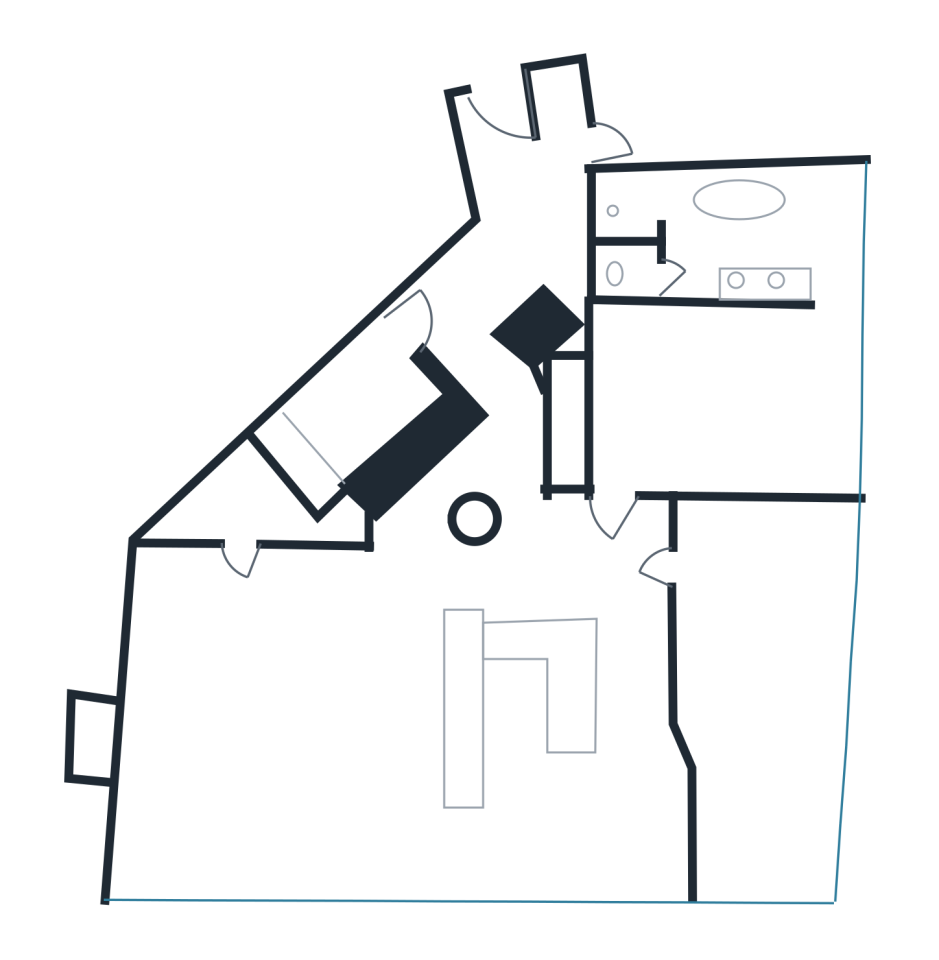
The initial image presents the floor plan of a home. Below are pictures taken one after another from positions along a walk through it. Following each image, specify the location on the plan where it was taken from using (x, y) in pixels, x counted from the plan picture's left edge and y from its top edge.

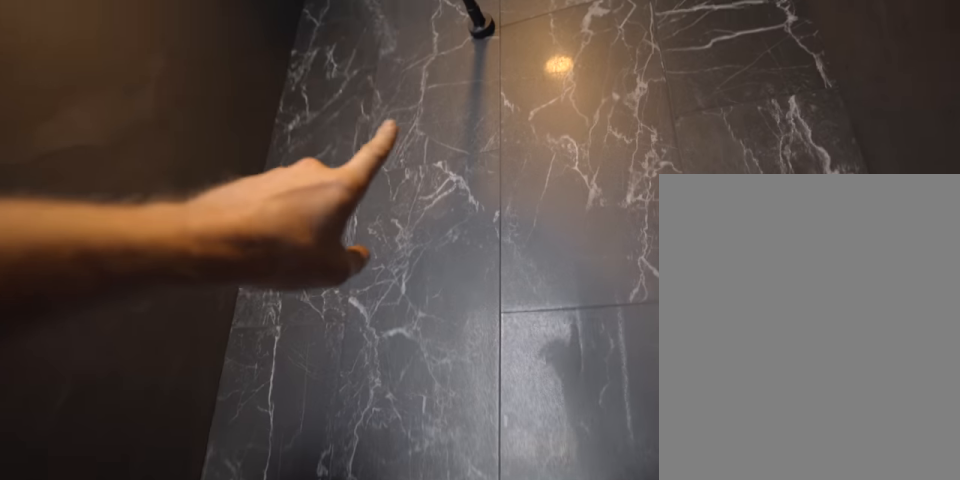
(681, 206)
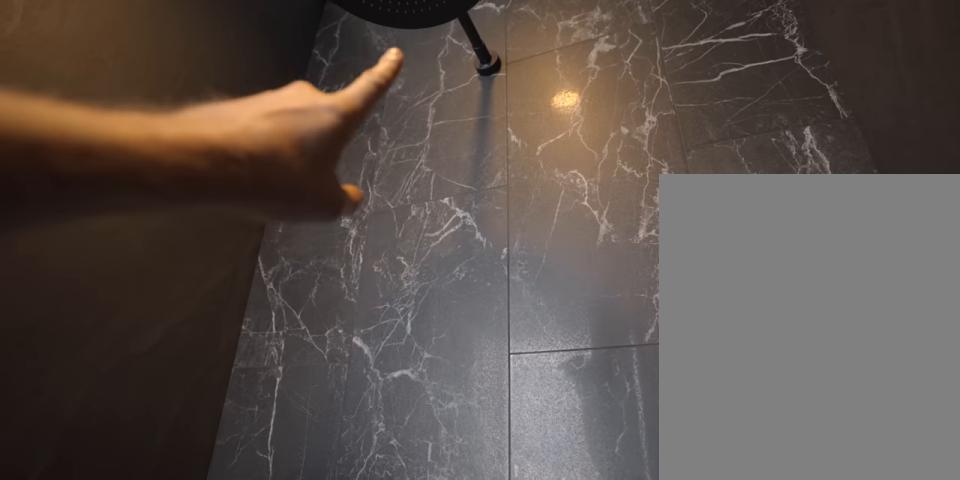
(681, 206)
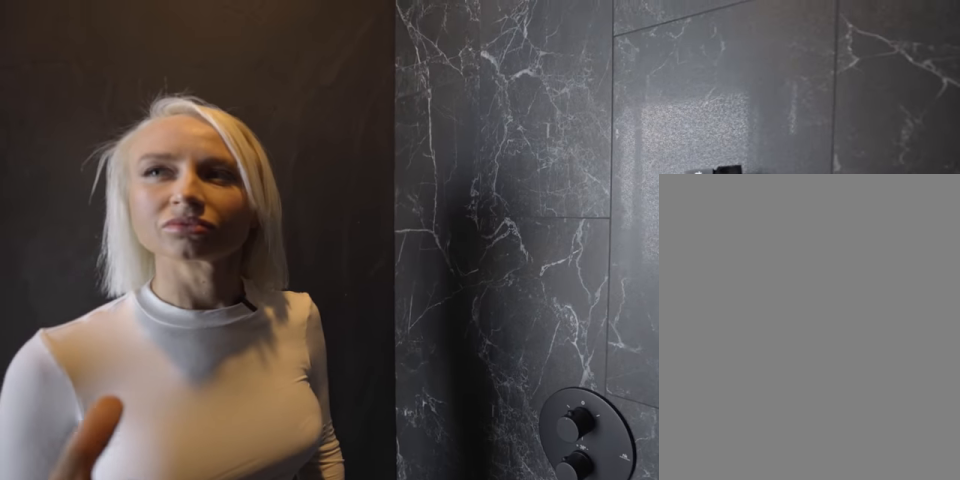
(681, 206)
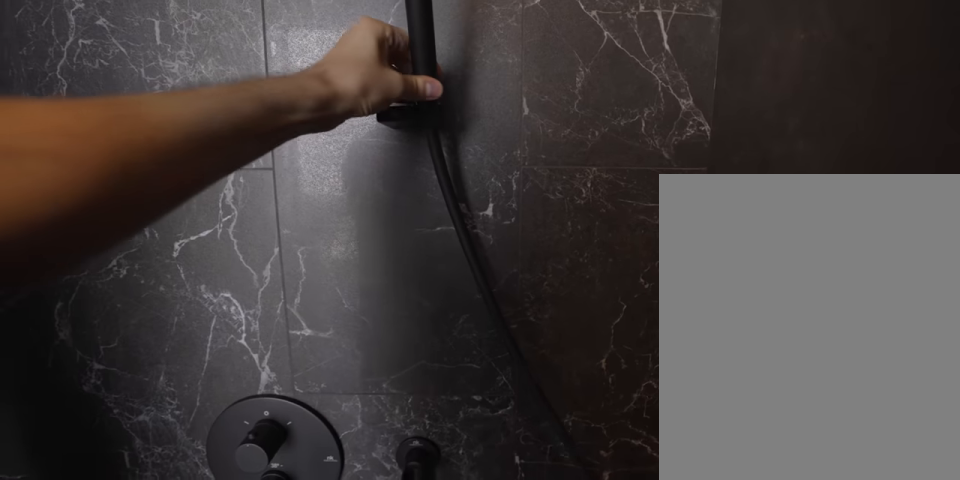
(682, 206)
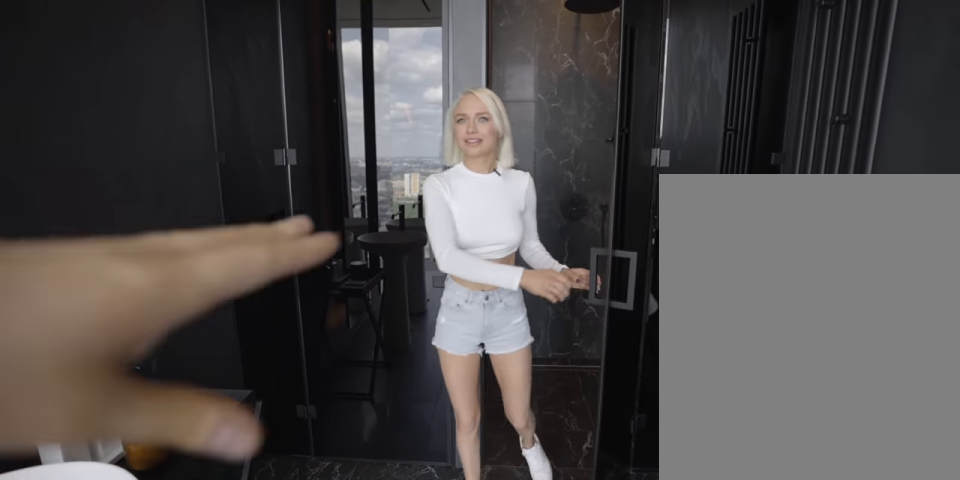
(728, 206)
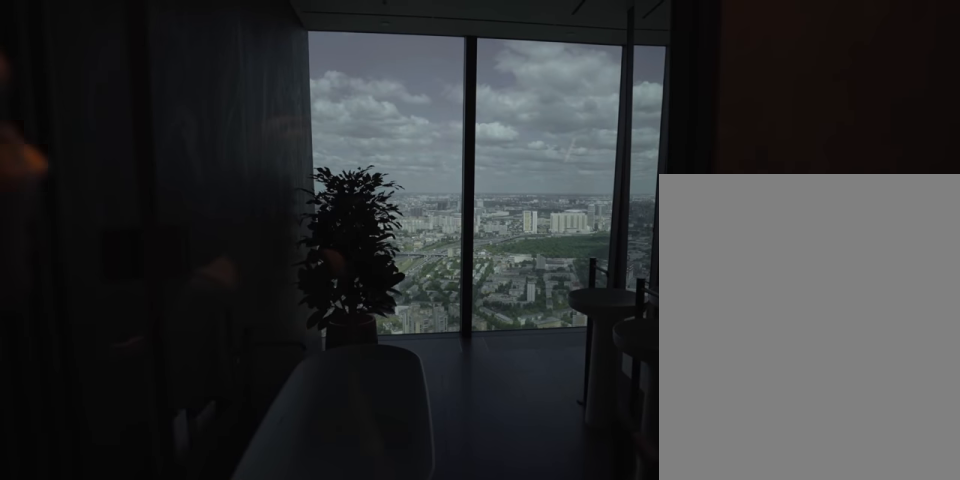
(616, 207)
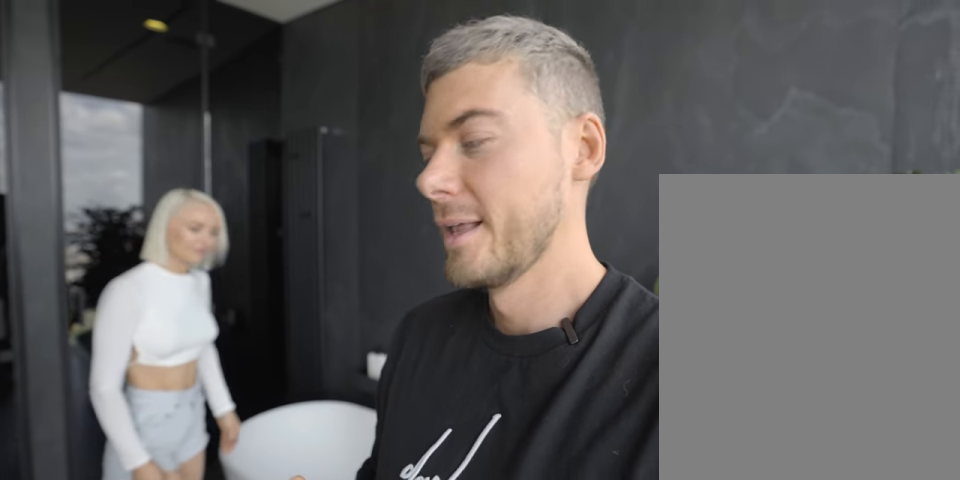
(722, 250)
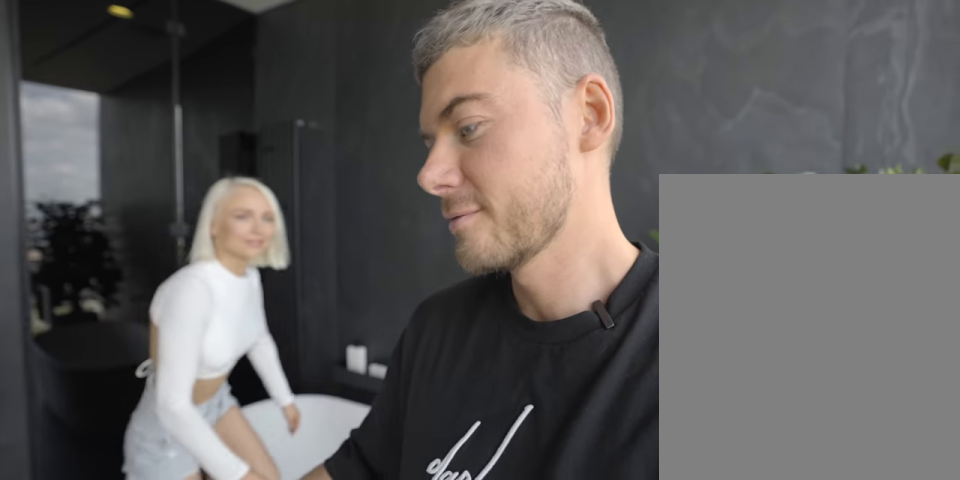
(722, 249)
